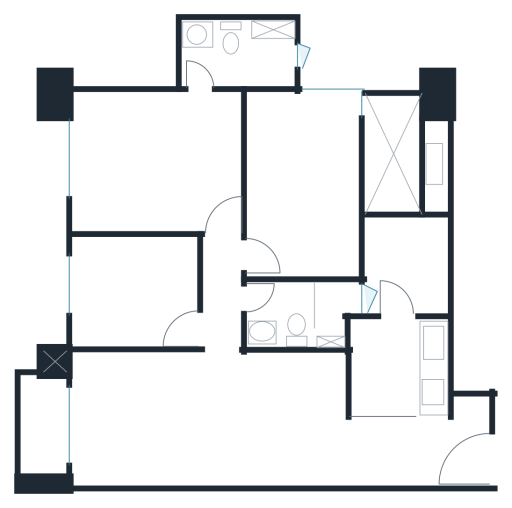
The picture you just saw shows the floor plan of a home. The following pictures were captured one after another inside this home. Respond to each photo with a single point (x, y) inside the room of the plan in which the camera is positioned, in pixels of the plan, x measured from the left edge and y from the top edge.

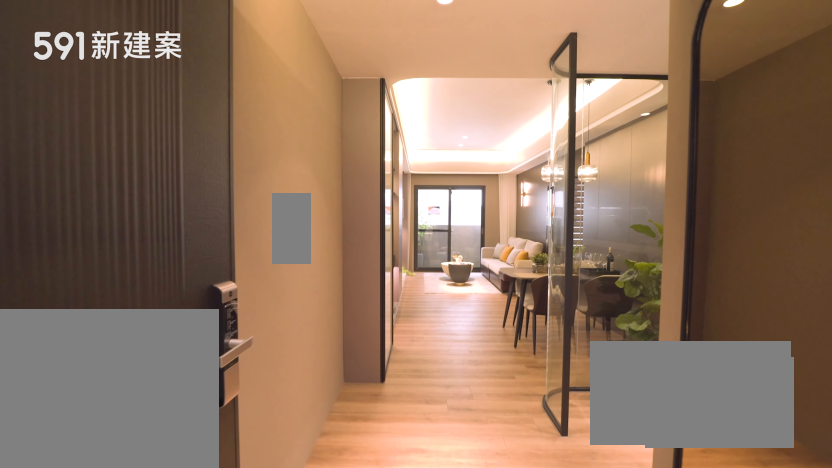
(439, 454)
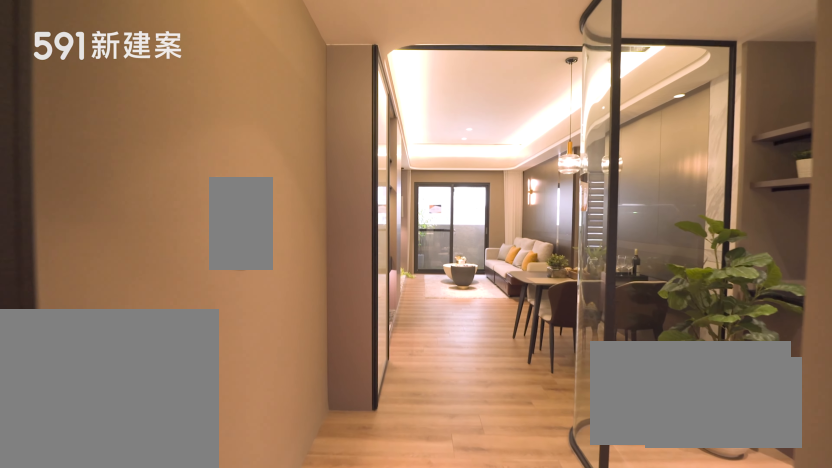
(439, 454)
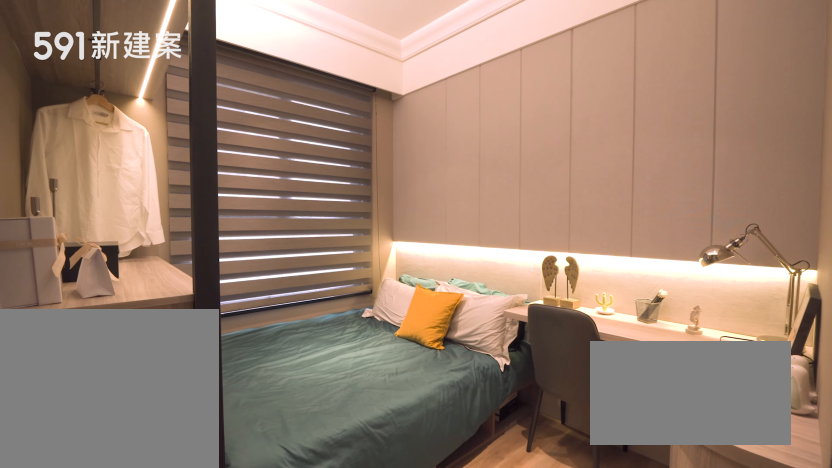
(131, 288)
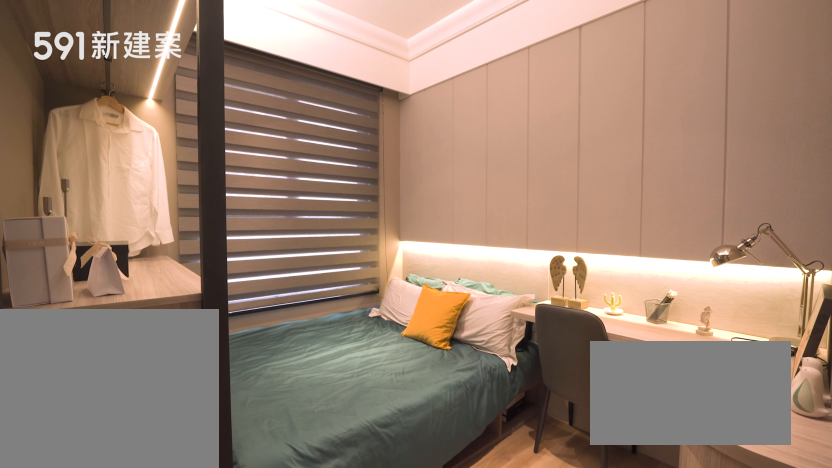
(131, 288)
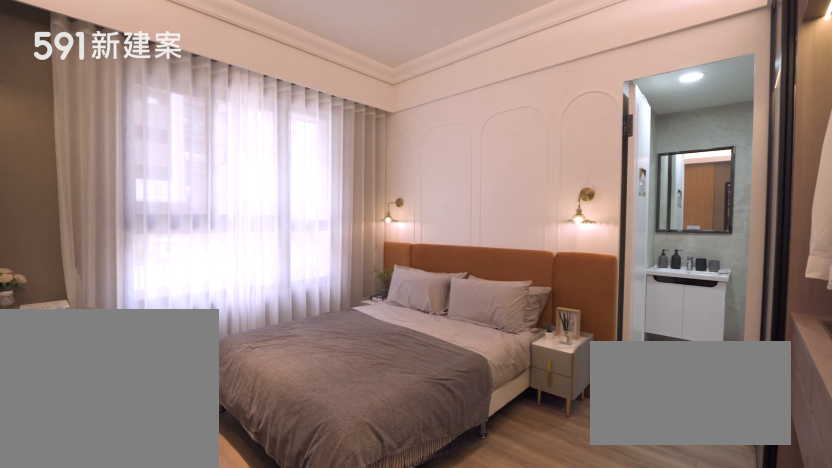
(154, 160)
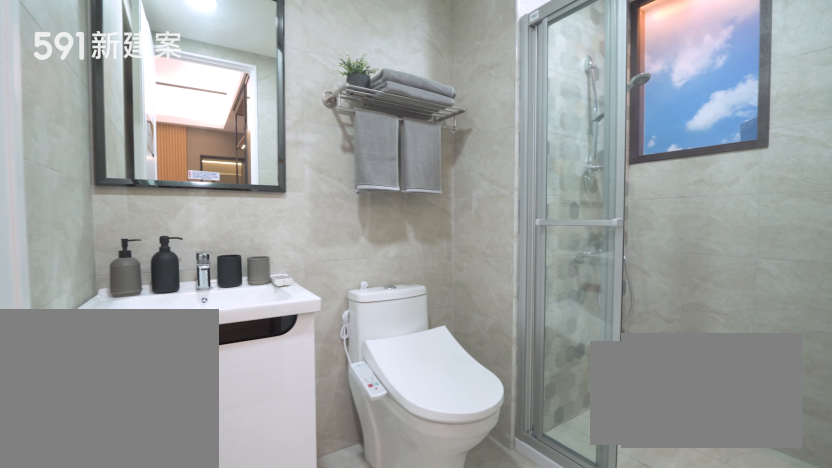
(235, 56)
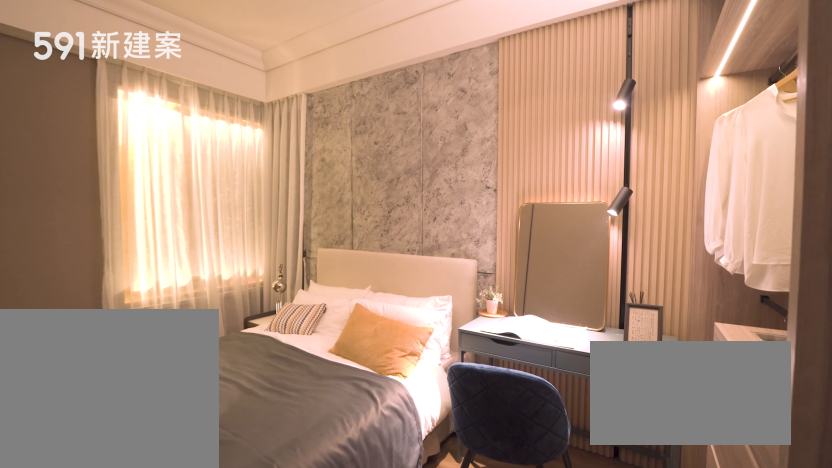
(303, 182)
